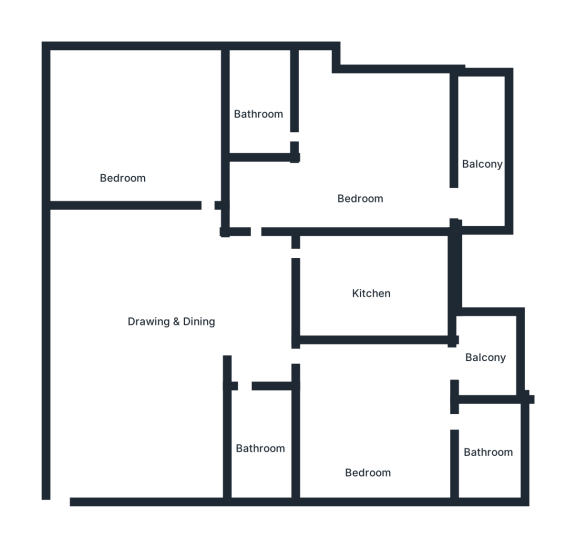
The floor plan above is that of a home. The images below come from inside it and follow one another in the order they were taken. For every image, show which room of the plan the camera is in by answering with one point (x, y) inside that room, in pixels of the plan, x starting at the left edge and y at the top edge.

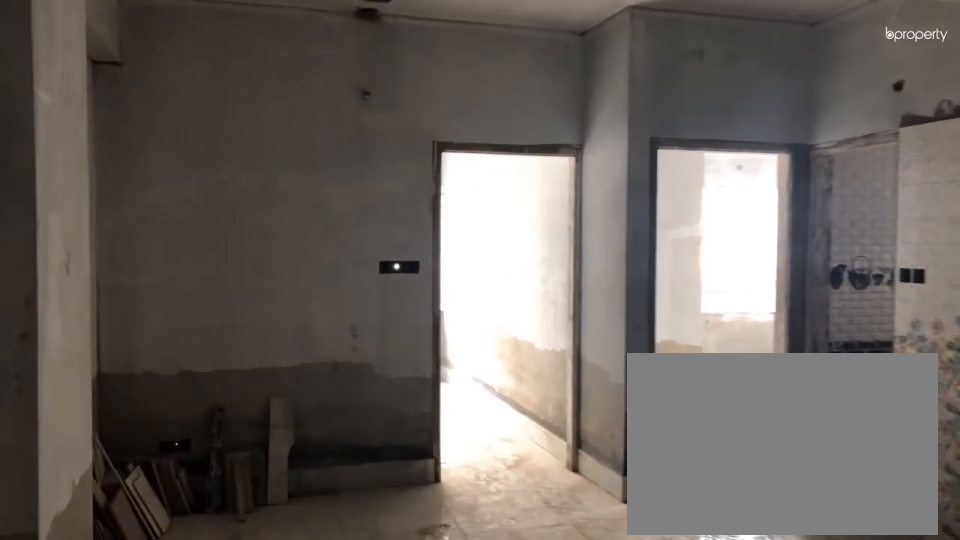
(76, 477)
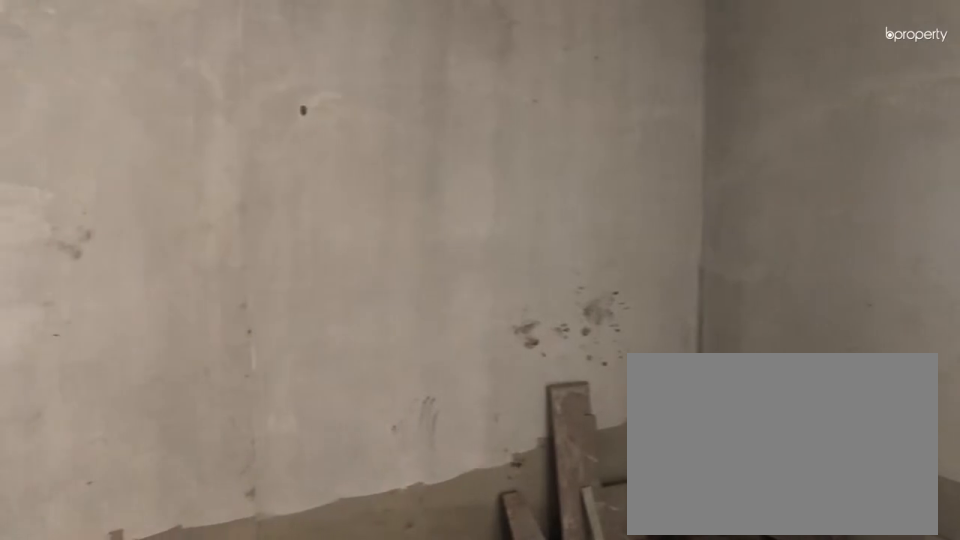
(172, 312)
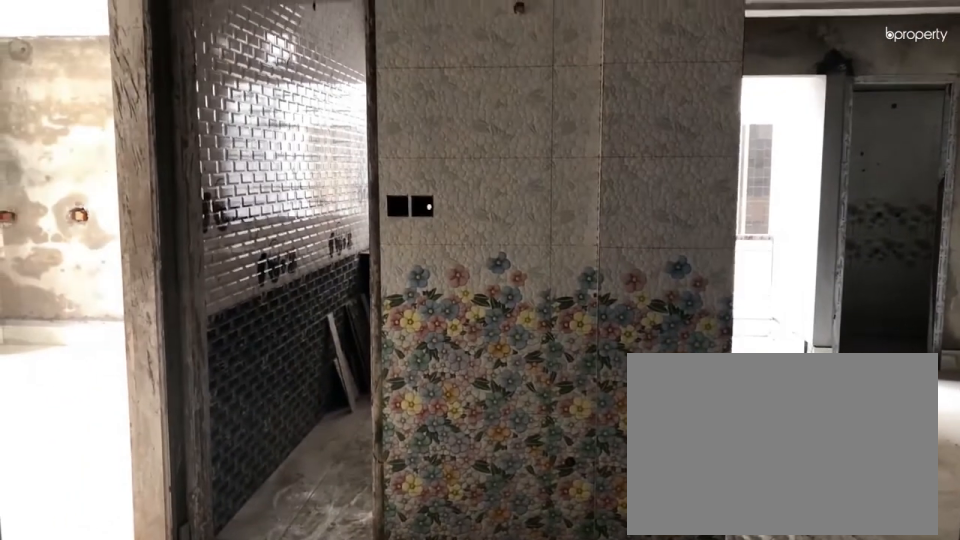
(172, 312)
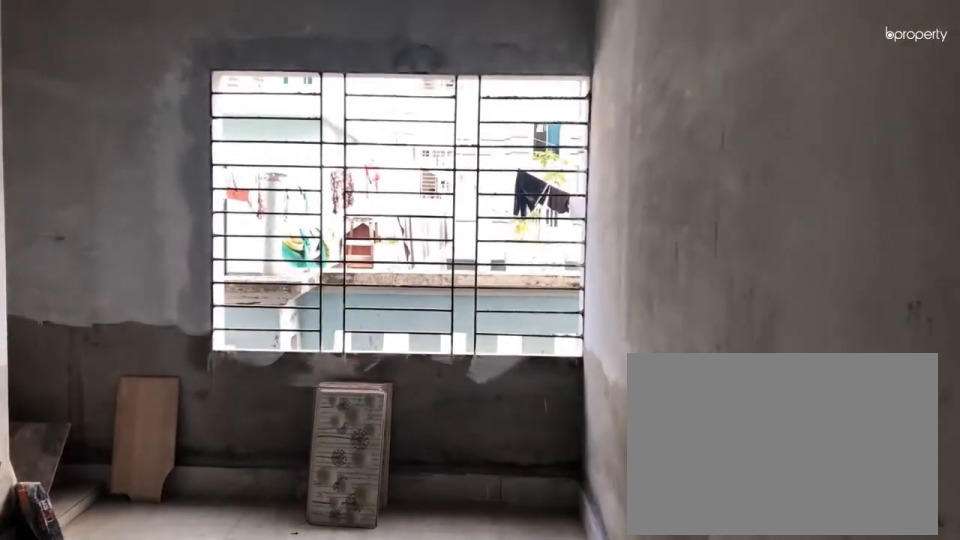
(196, 168)
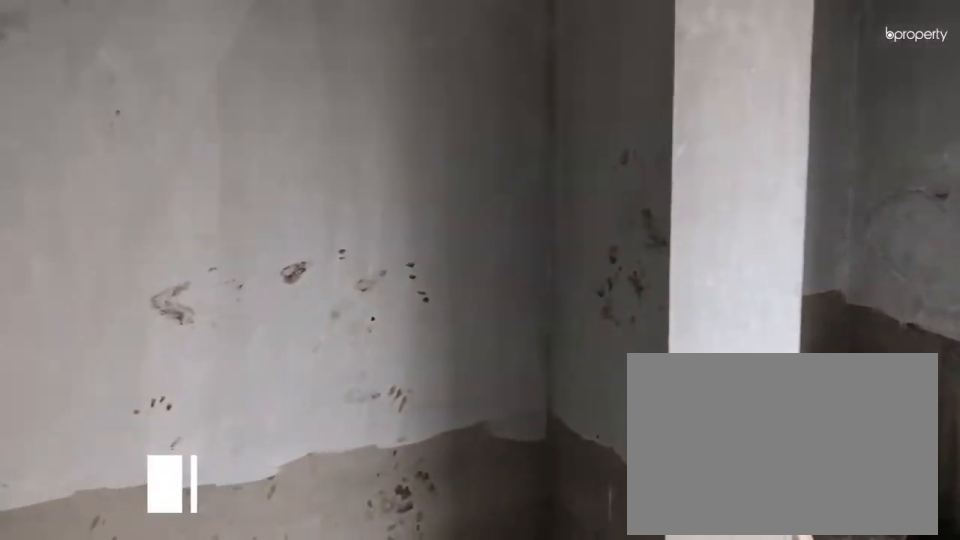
(121, 128)
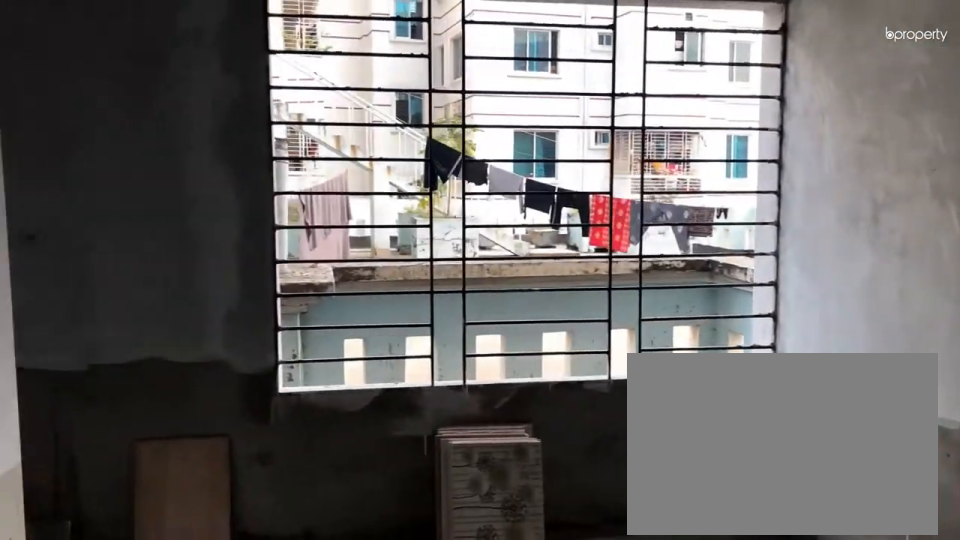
(121, 128)
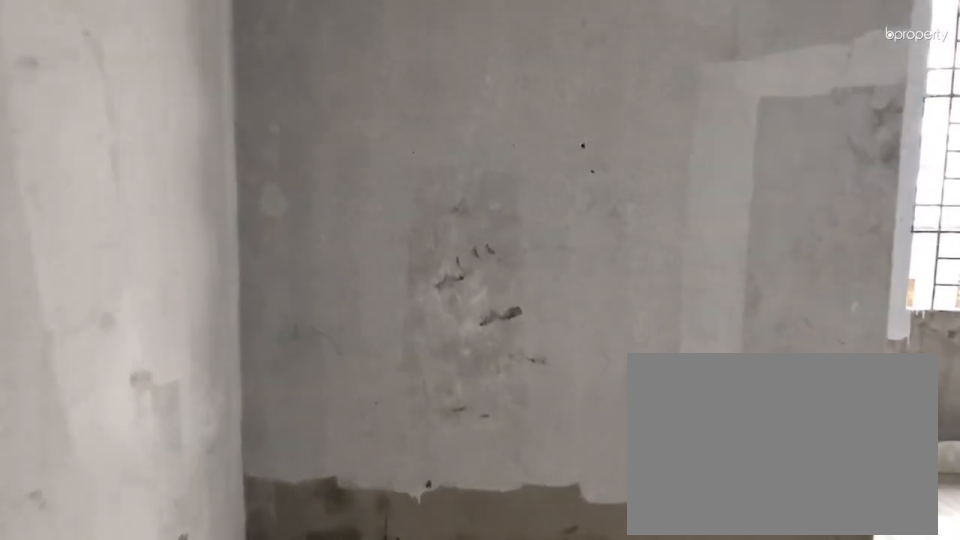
(291, 197)
